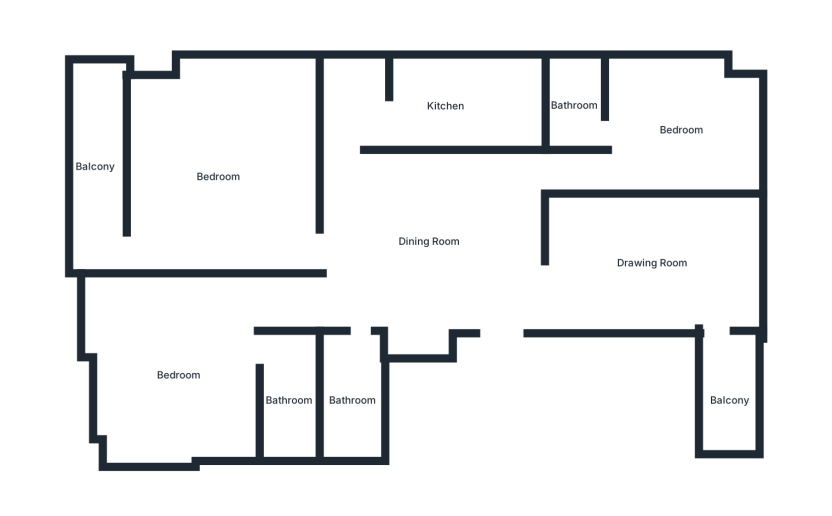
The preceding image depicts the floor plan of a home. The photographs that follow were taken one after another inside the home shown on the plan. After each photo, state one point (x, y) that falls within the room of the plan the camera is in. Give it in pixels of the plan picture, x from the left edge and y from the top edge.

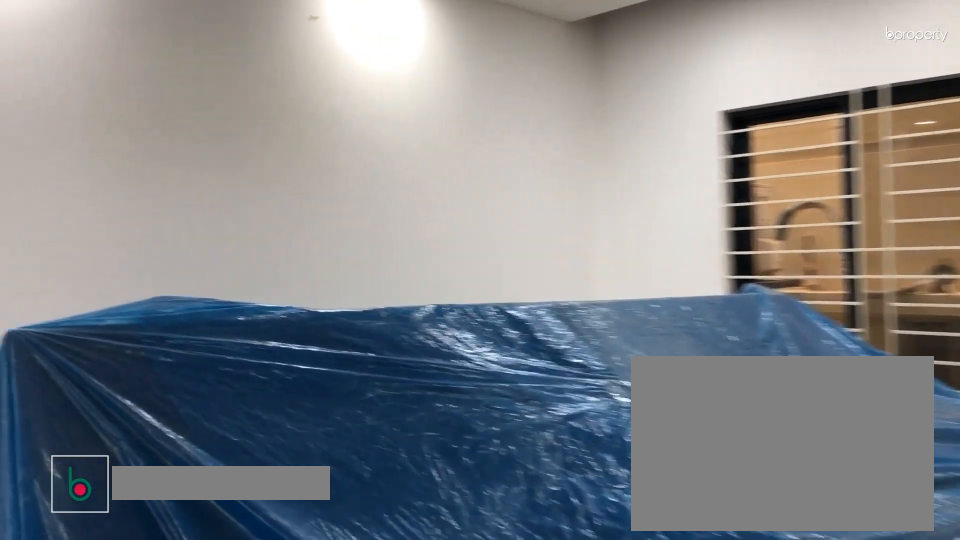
(649, 262)
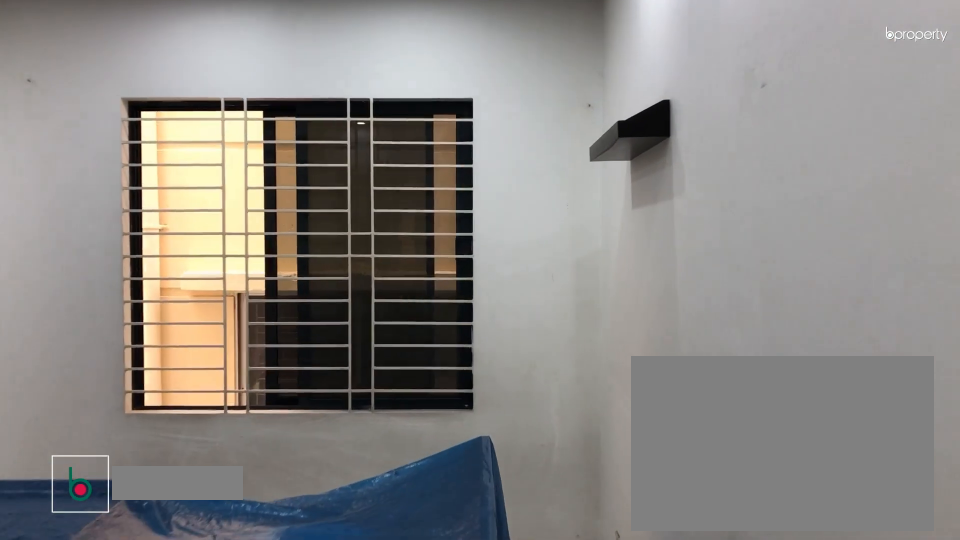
(684, 130)
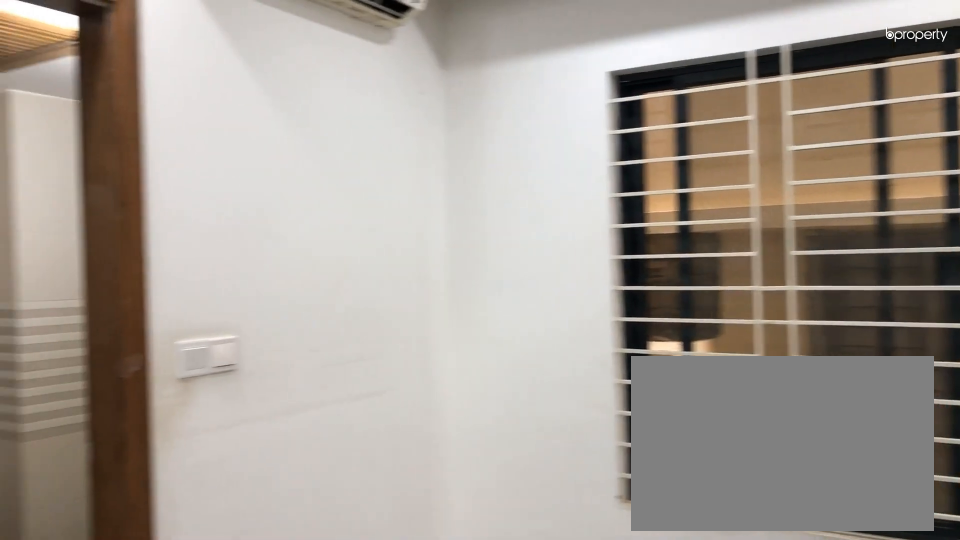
(684, 130)
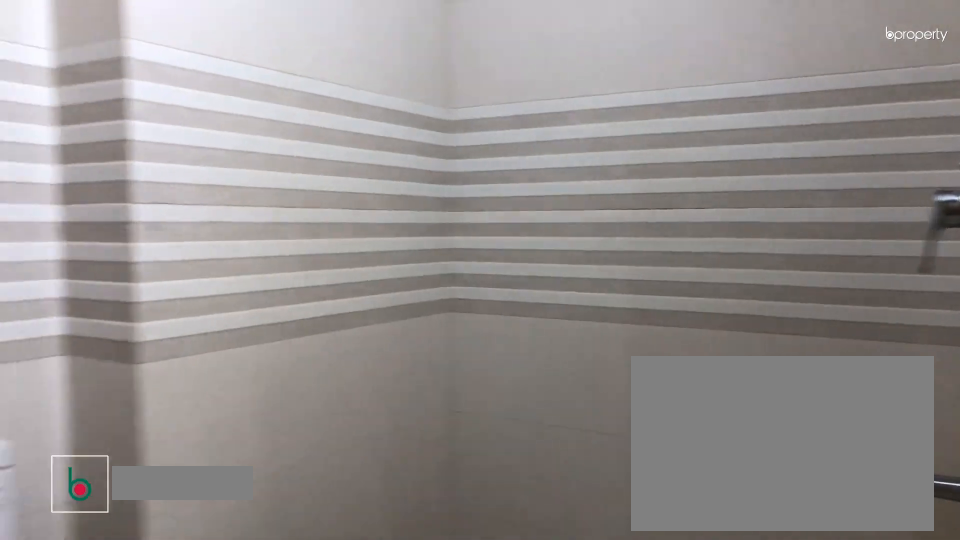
(574, 104)
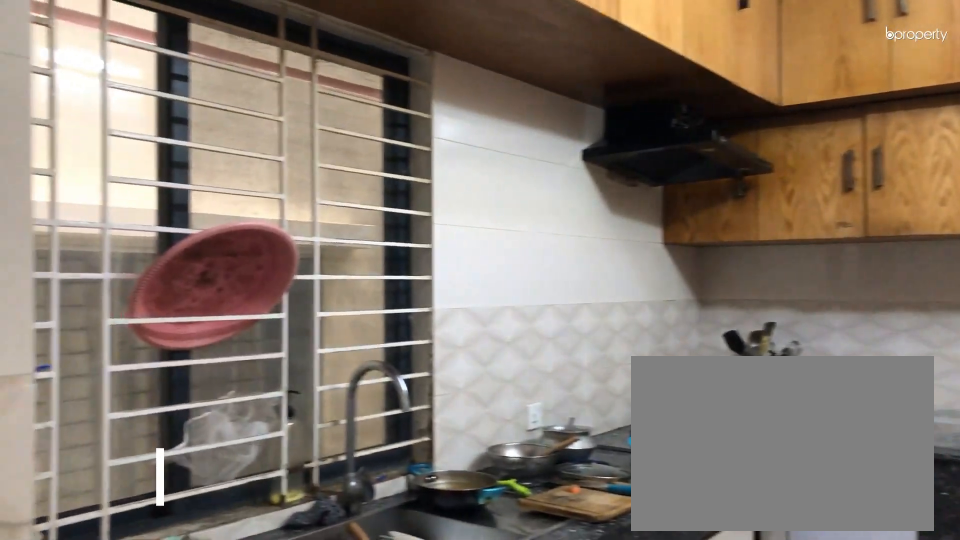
(446, 105)
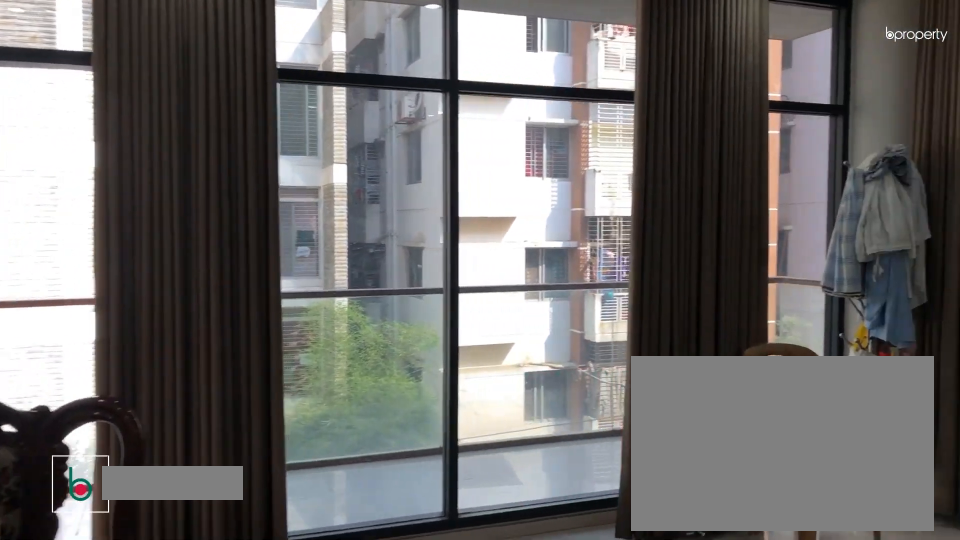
(219, 177)
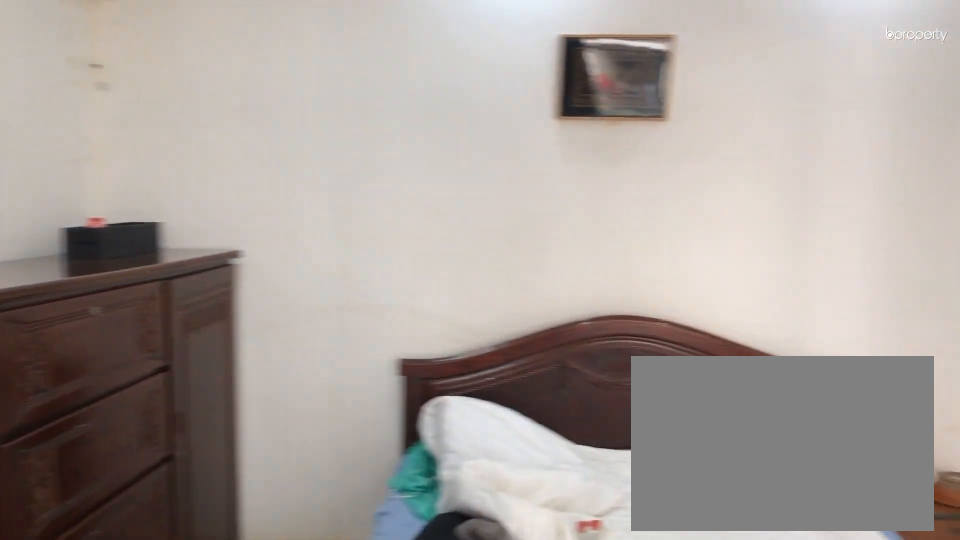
(219, 177)
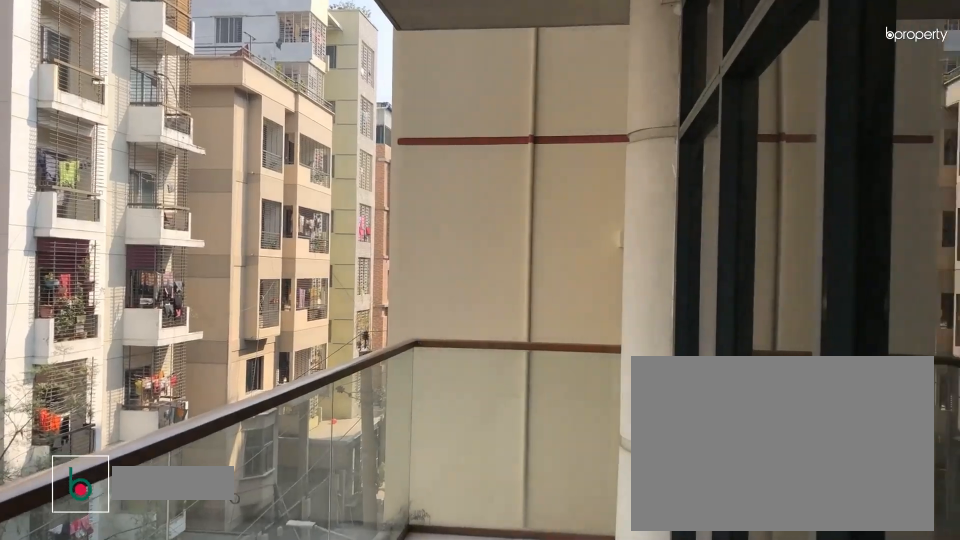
(96, 166)
